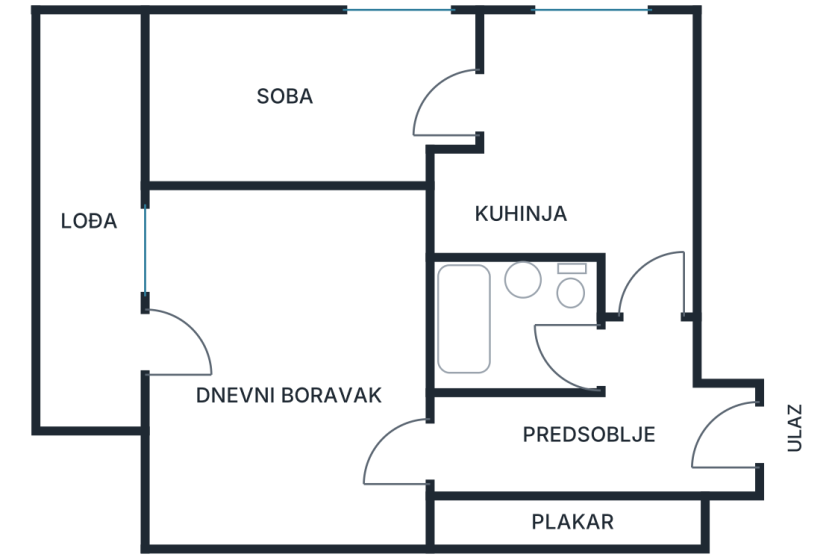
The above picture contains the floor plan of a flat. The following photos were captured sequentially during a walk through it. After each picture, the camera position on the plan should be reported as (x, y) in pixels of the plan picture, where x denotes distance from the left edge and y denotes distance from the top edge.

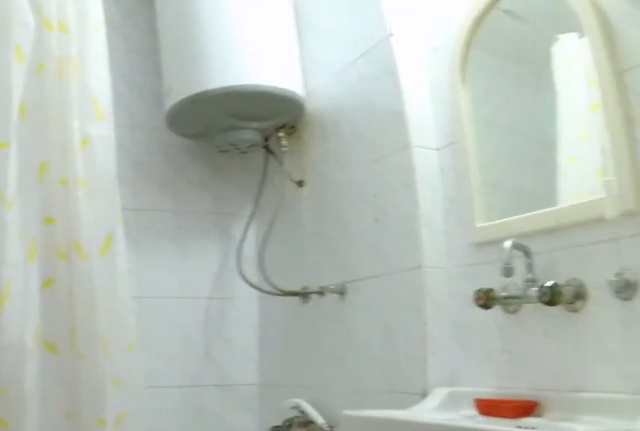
(619, 347)
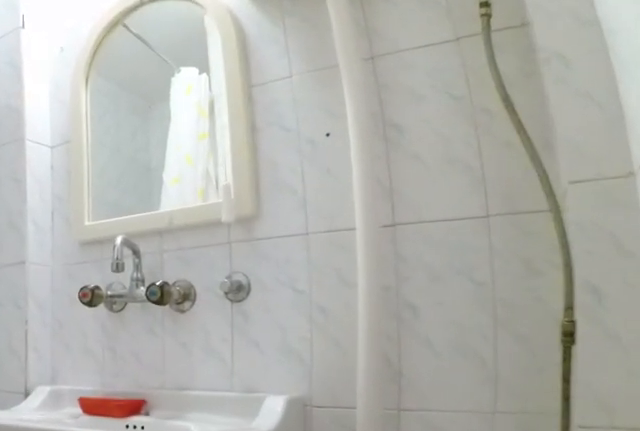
(586, 339)
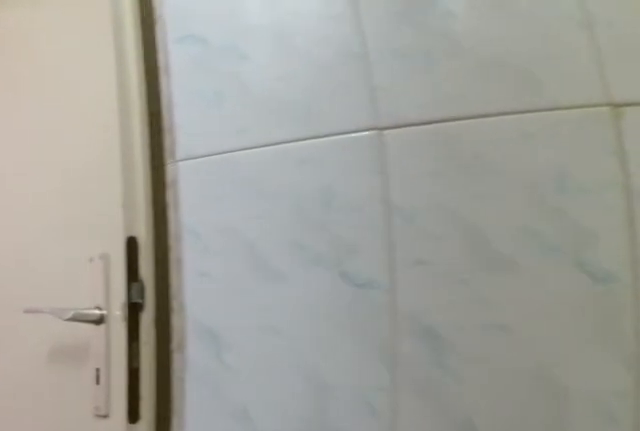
(507, 289)
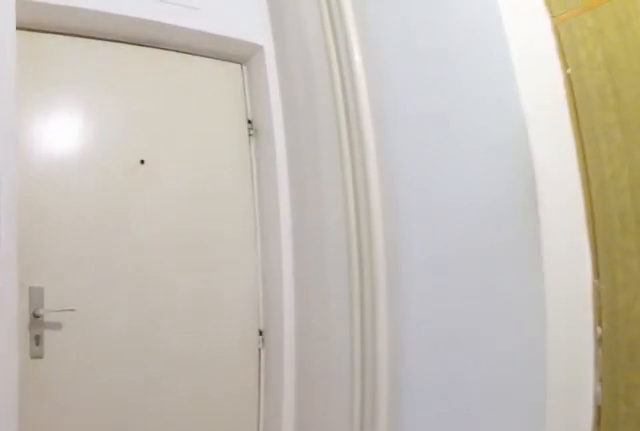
(596, 356)
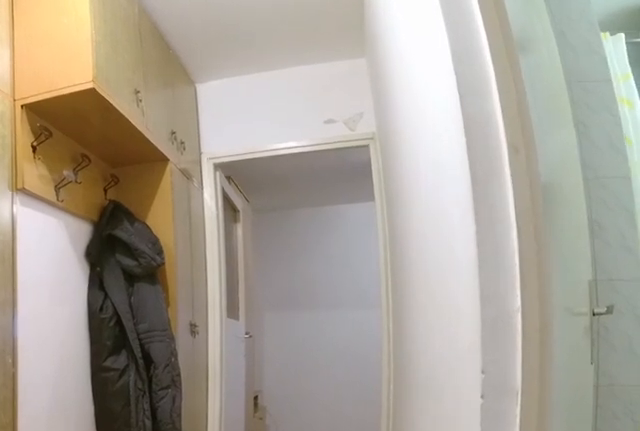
(647, 441)
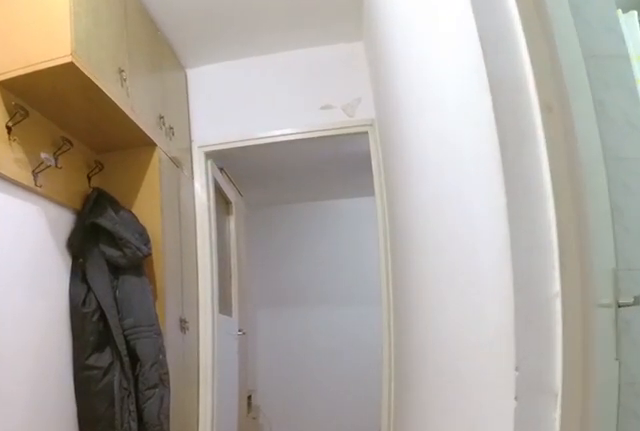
(636, 442)
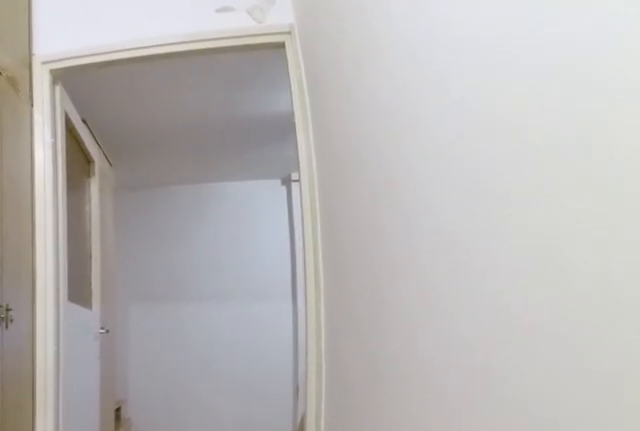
(566, 443)
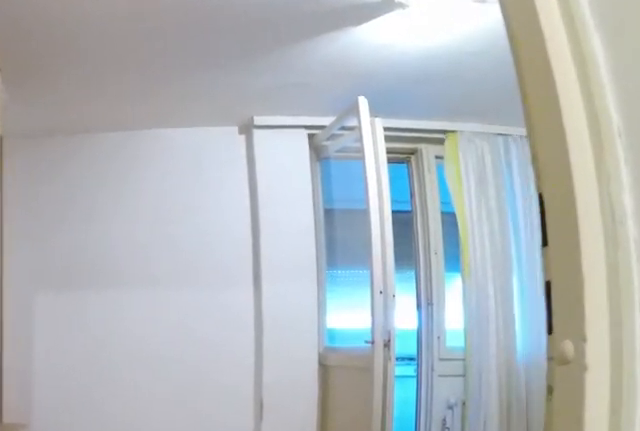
(464, 441)
